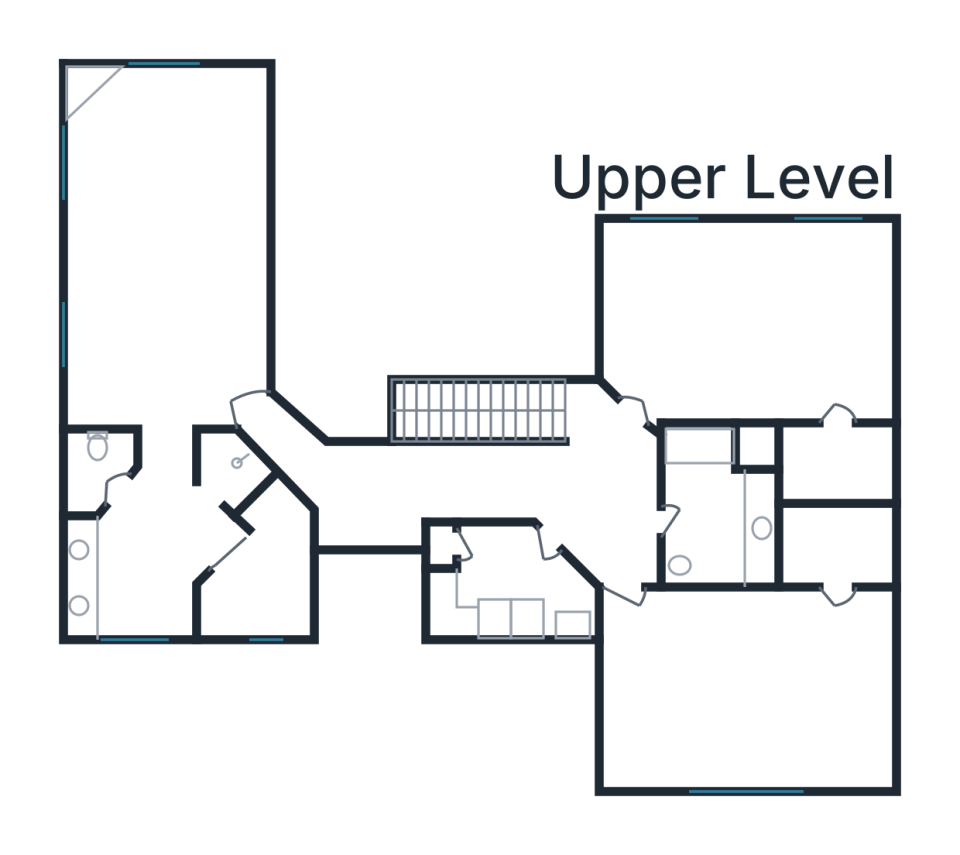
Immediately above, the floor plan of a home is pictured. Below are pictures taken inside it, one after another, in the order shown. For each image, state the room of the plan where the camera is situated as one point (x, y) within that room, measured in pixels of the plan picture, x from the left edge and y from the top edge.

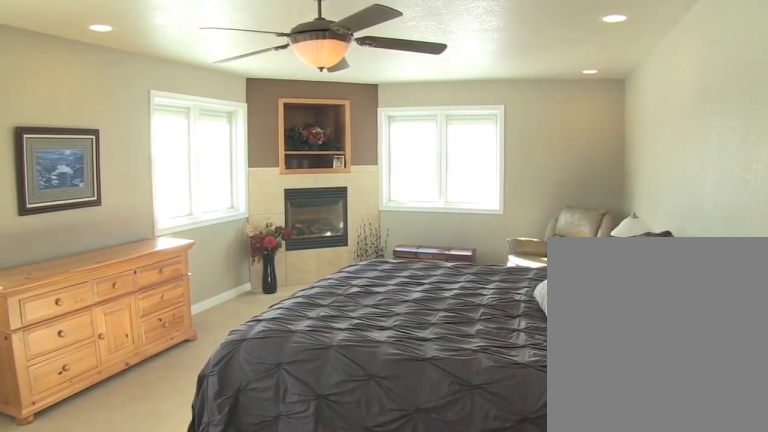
(170, 249)
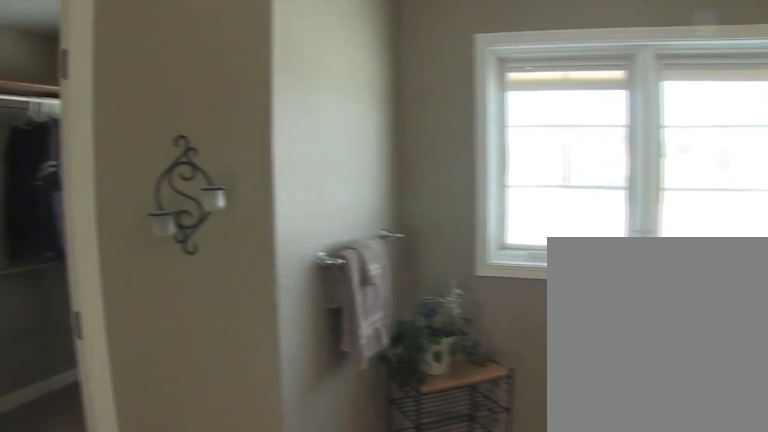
(150, 547)
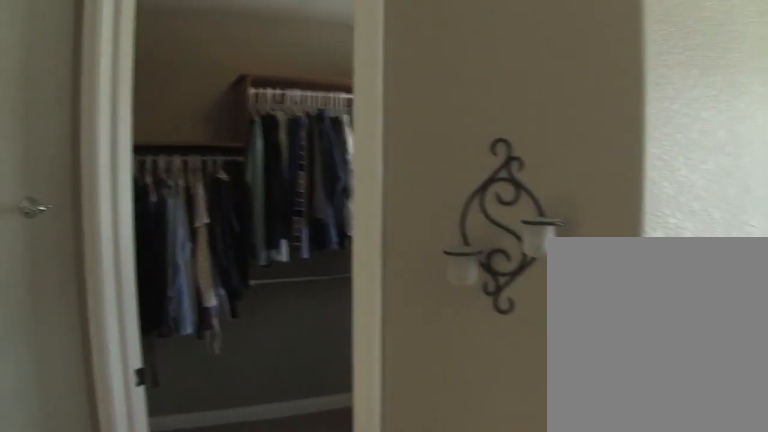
(150, 547)
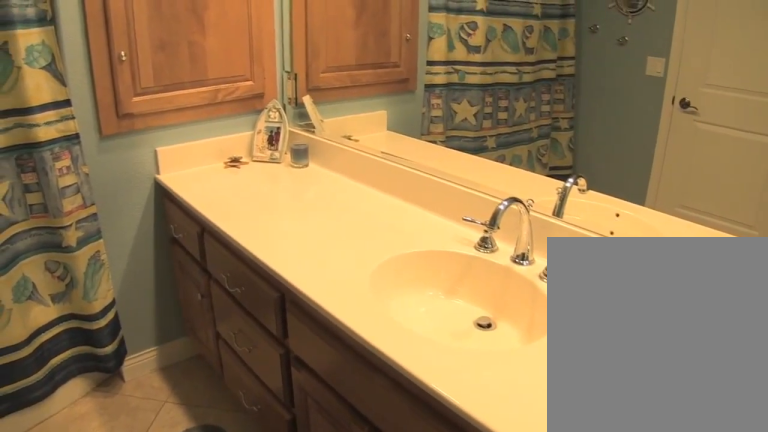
(716, 511)
